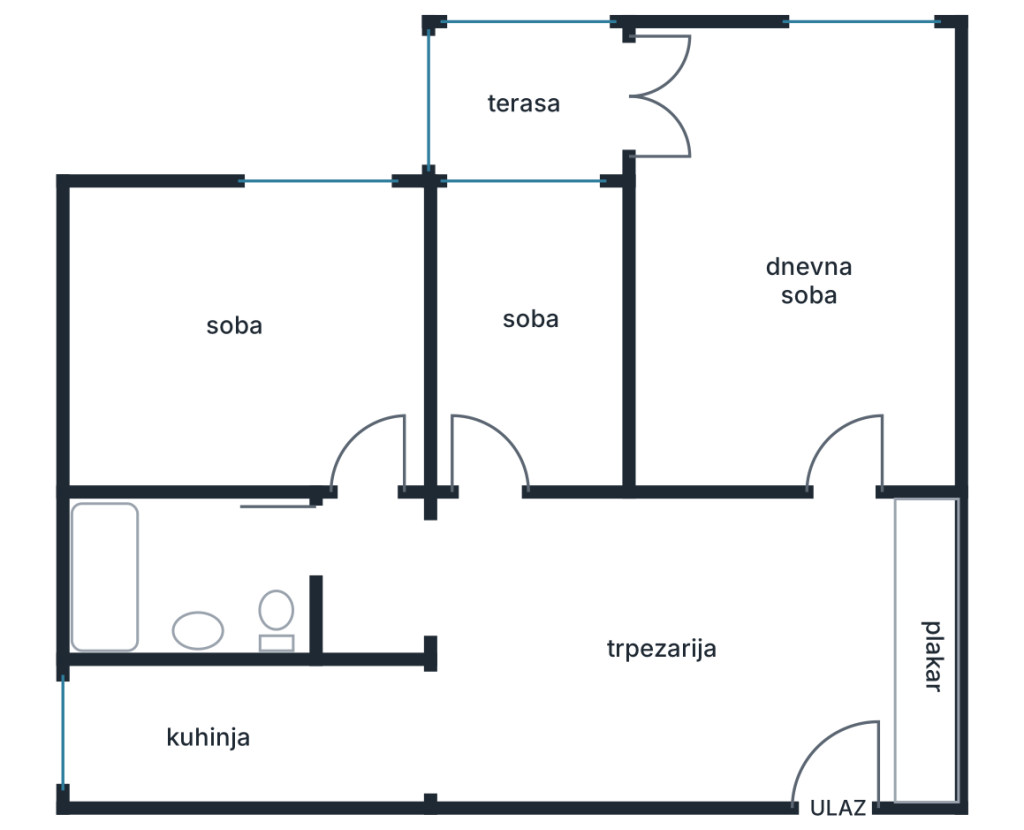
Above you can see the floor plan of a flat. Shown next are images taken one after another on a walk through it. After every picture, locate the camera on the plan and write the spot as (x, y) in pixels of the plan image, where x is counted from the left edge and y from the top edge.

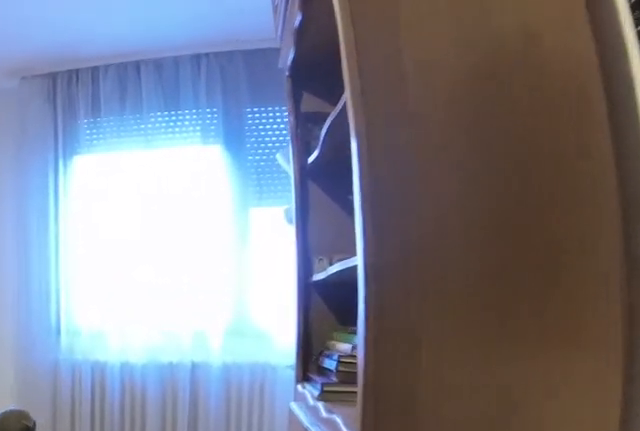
(833, 324)
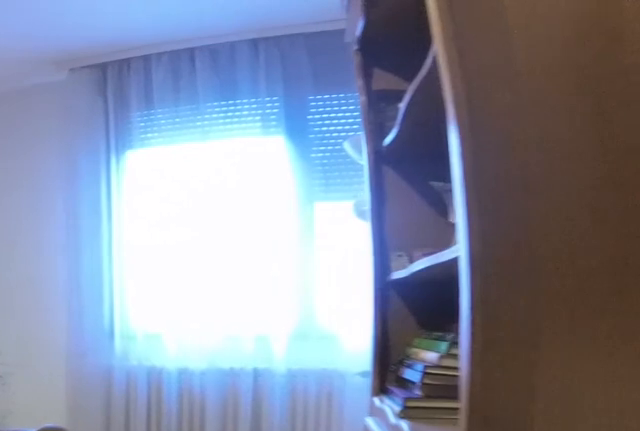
(834, 313)
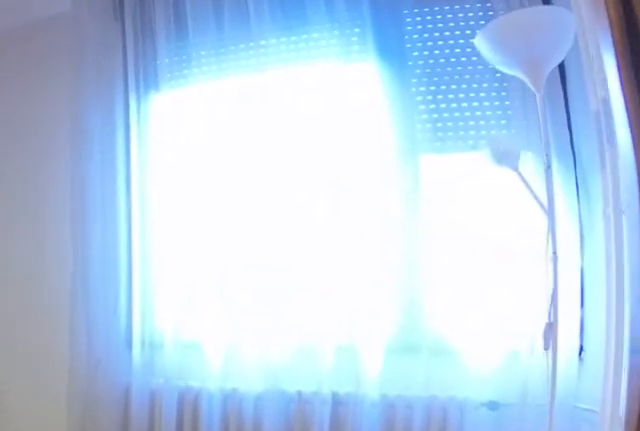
(834, 242)
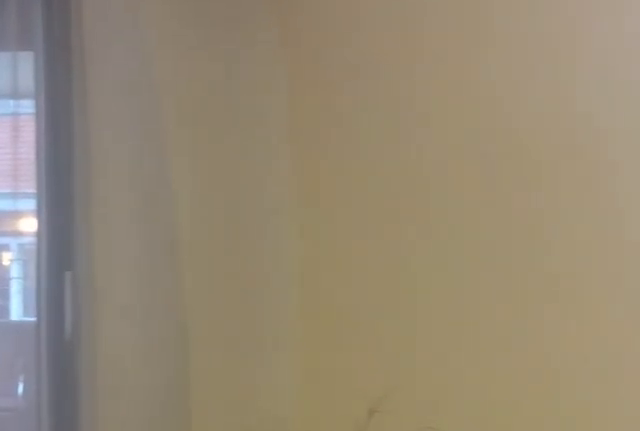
(802, 102)
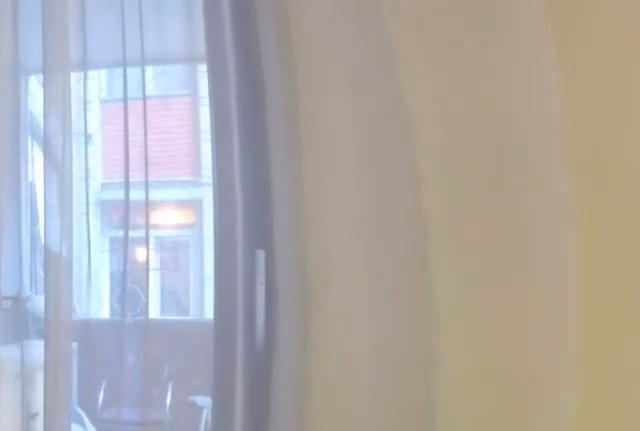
(776, 98)
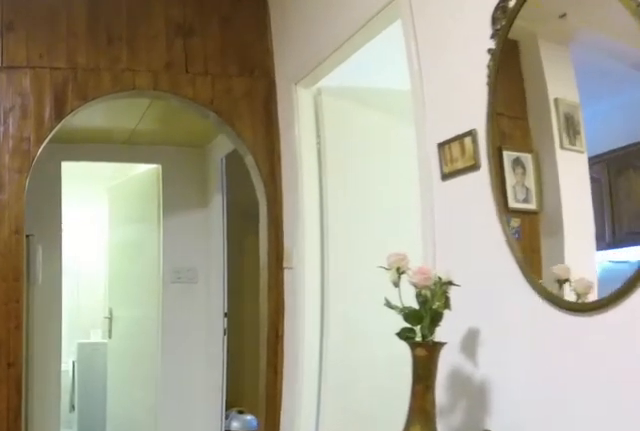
(700, 531)
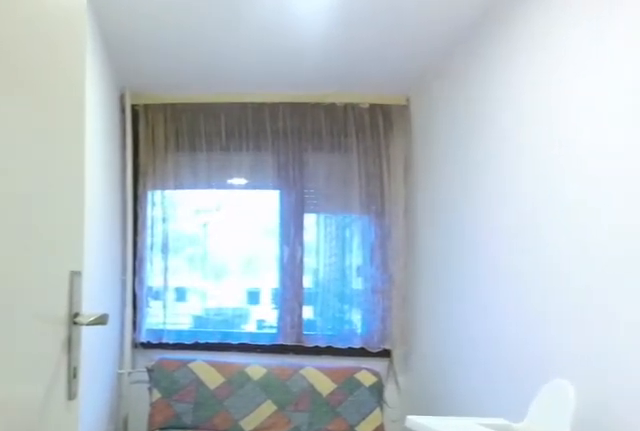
(498, 541)
